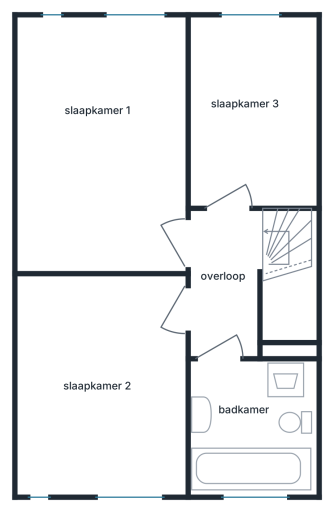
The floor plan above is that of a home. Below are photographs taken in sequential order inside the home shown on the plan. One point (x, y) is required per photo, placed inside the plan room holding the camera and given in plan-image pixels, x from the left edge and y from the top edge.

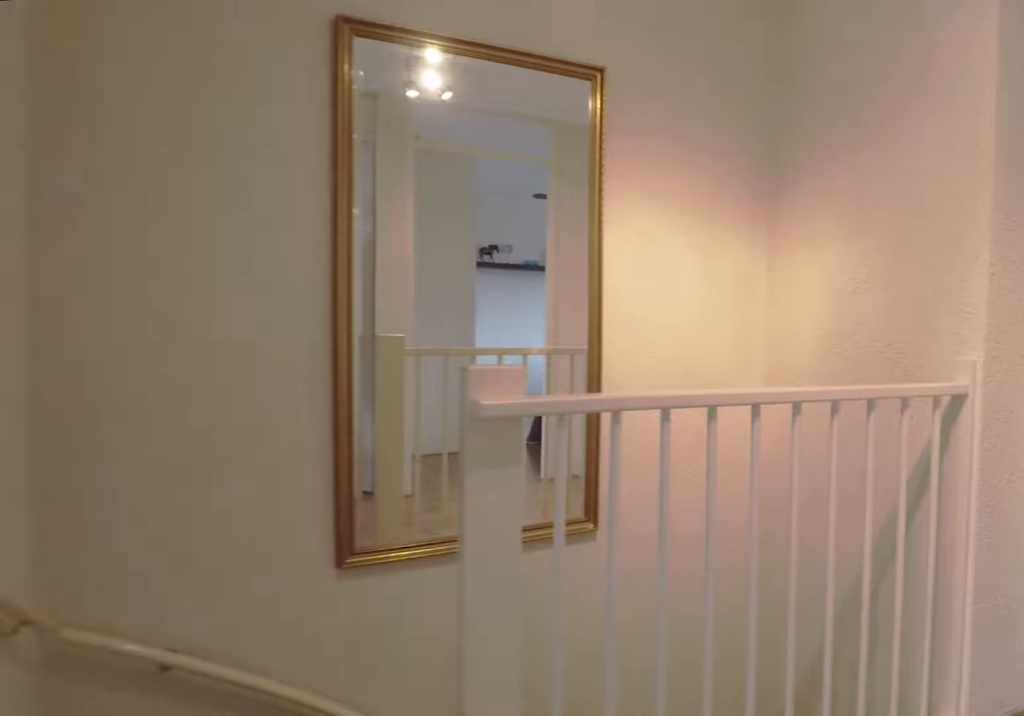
(228, 314)
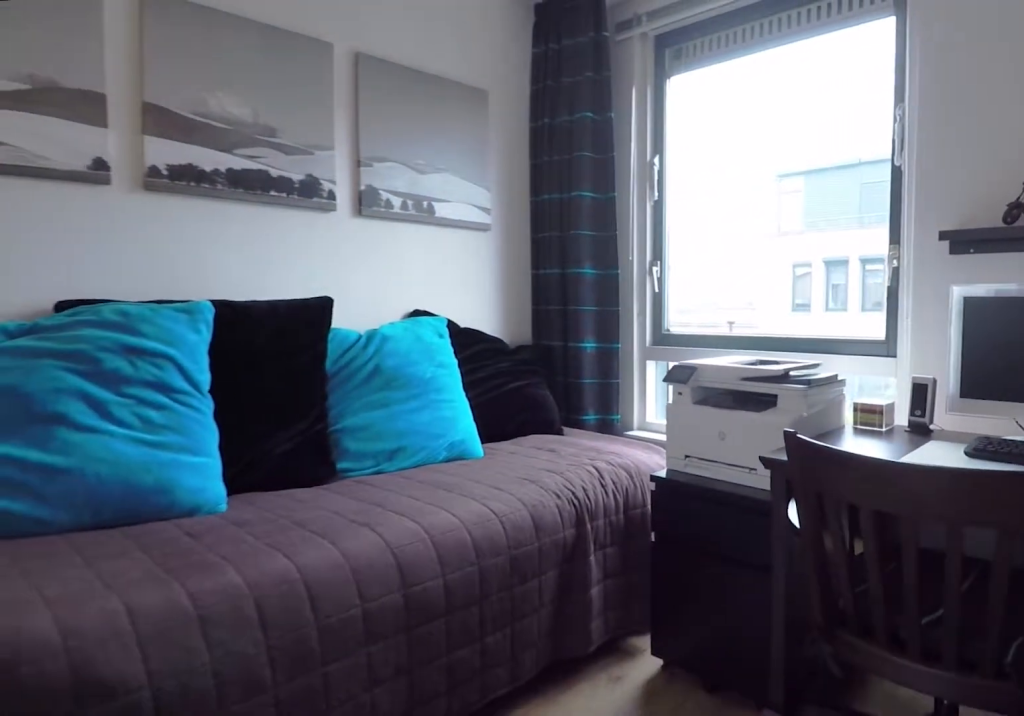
(106, 394)
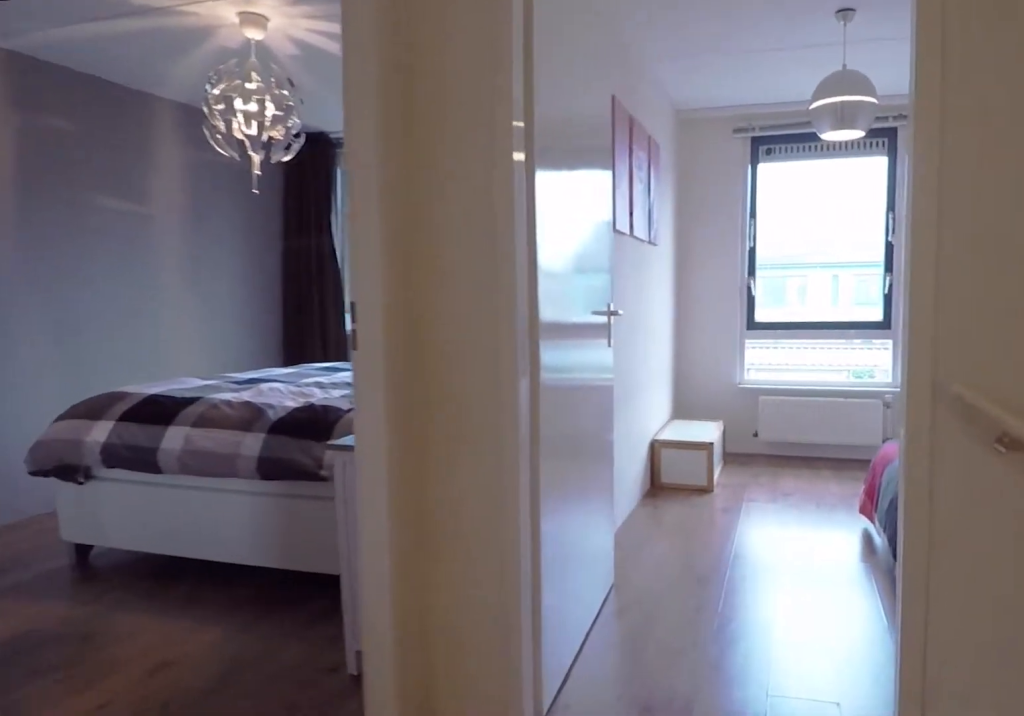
(227, 313)
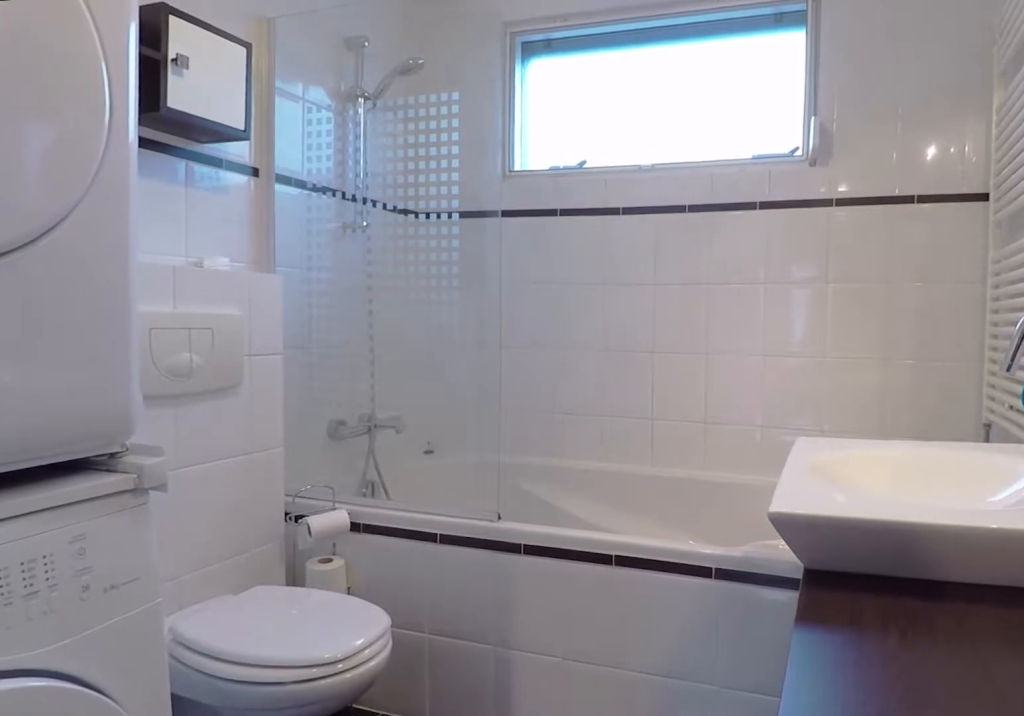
(251, 427)
